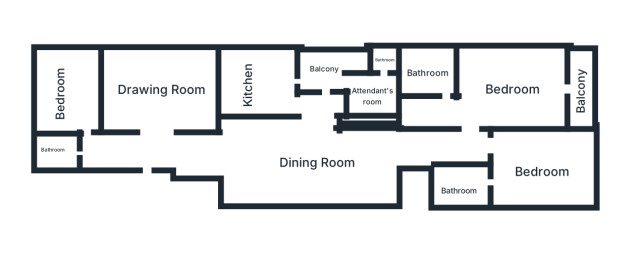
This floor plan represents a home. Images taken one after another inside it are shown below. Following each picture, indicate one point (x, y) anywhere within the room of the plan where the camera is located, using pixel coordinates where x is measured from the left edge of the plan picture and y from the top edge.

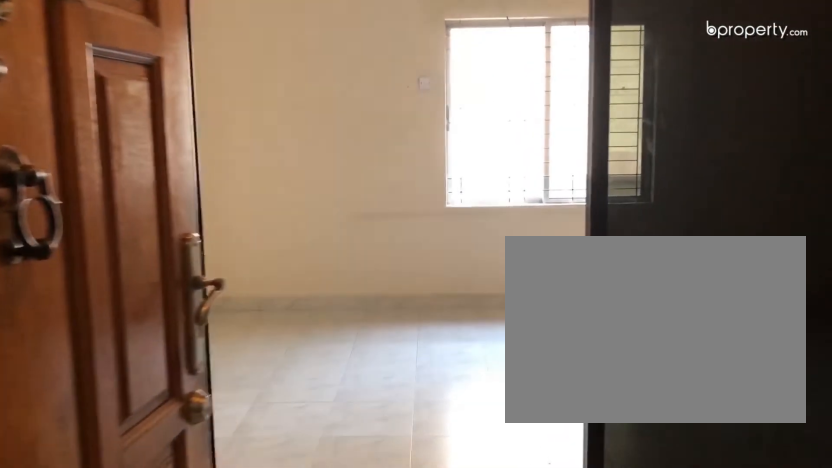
(151, 142)
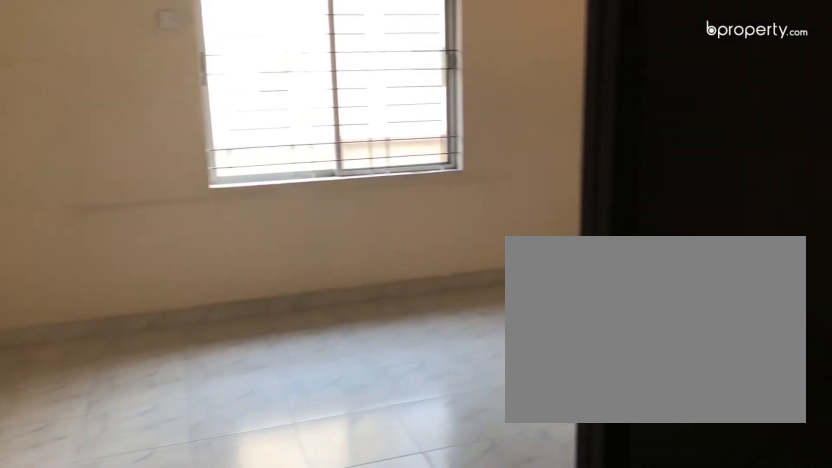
(151, 142)
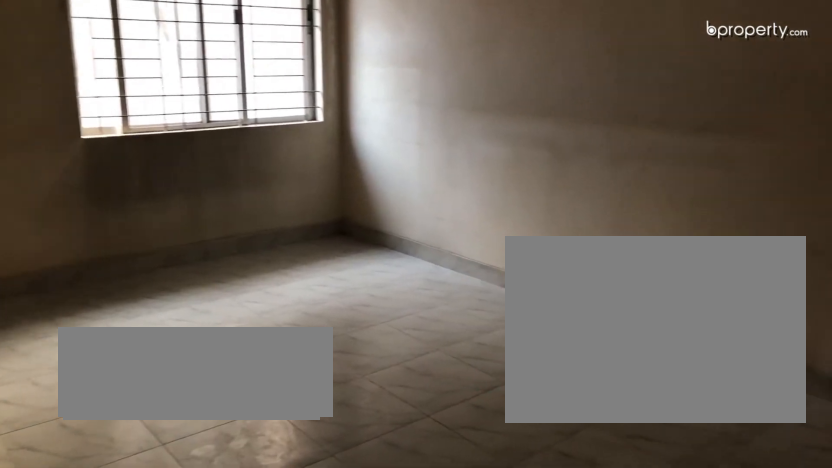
(539, 151)
